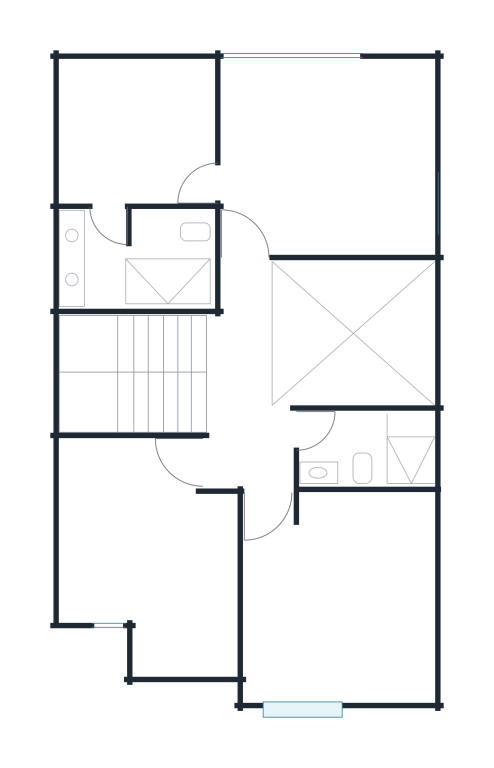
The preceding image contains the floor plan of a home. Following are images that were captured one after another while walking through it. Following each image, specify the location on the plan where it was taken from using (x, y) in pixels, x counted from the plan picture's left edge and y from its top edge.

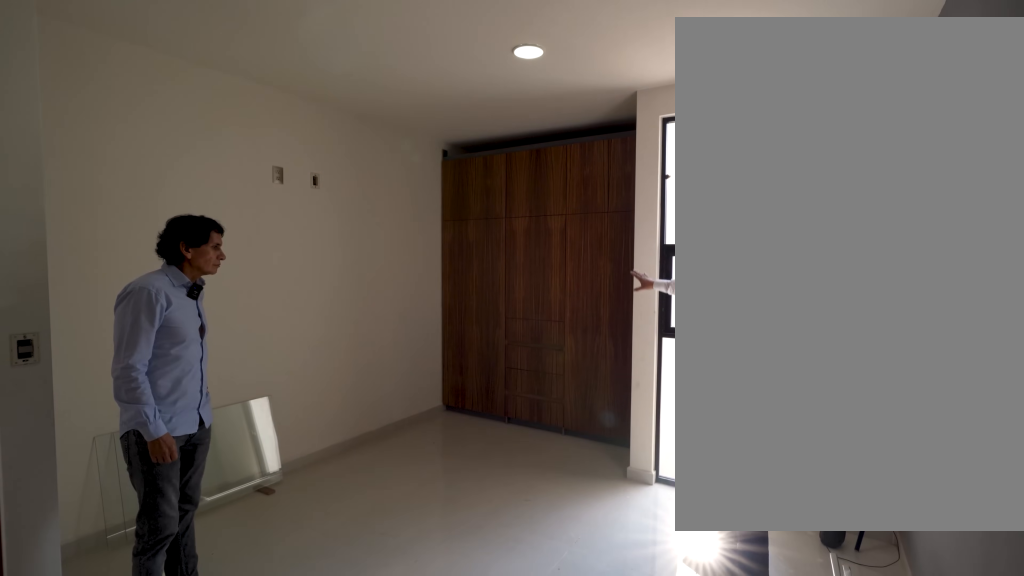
(90, 461)
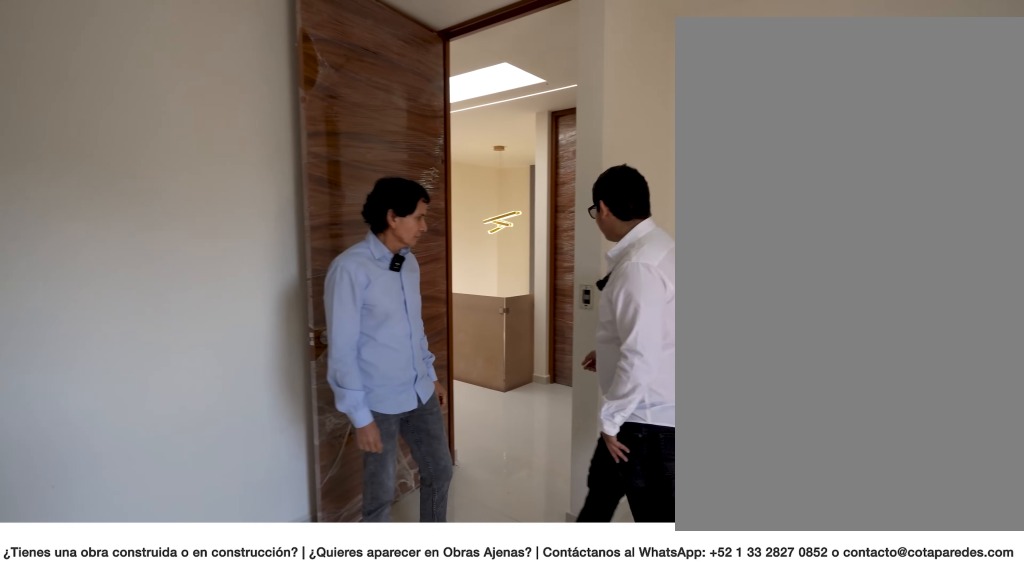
(180, 546)
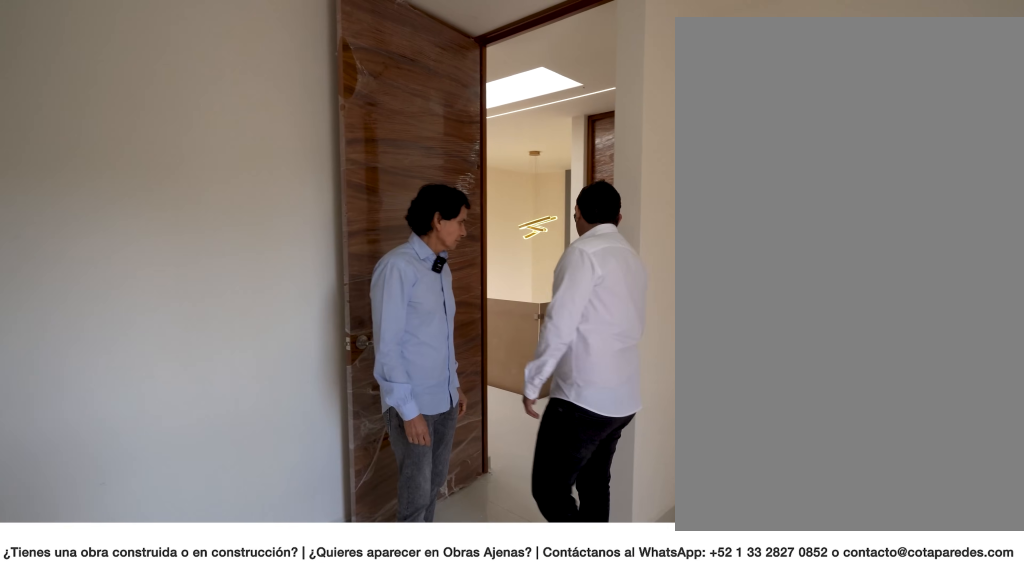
(176, 547)
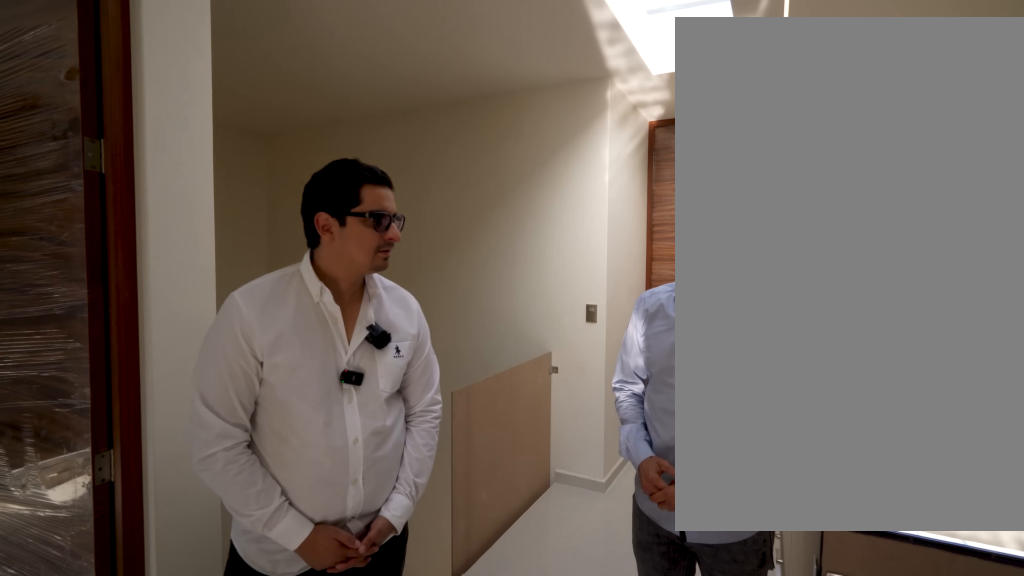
(267, 506)
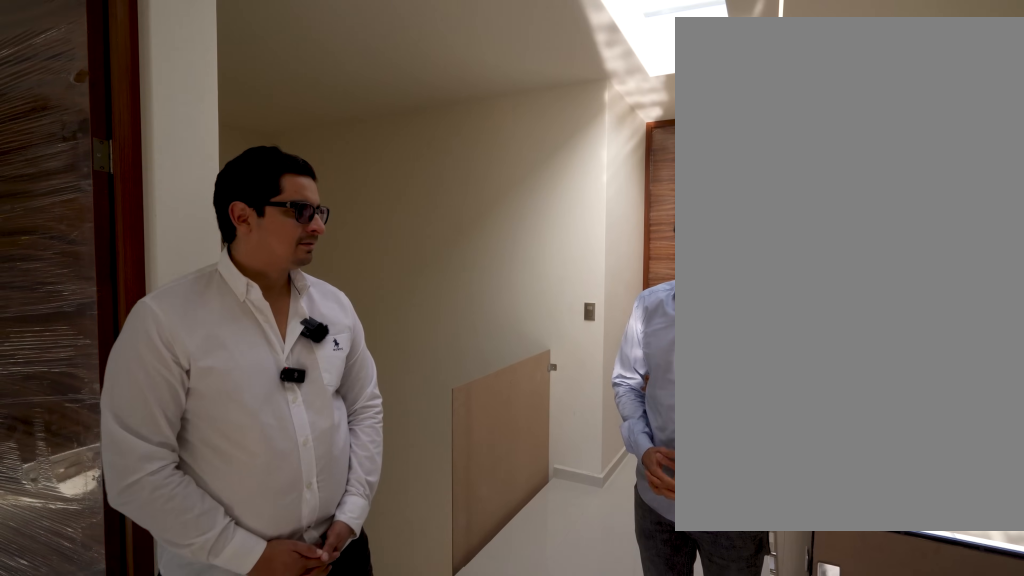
(268, 506)
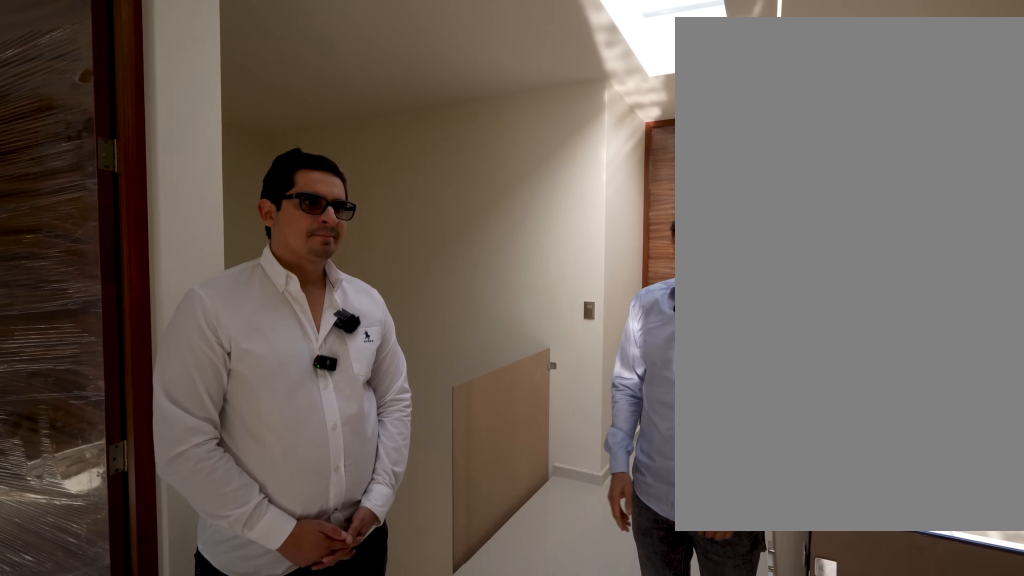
(267, 506)
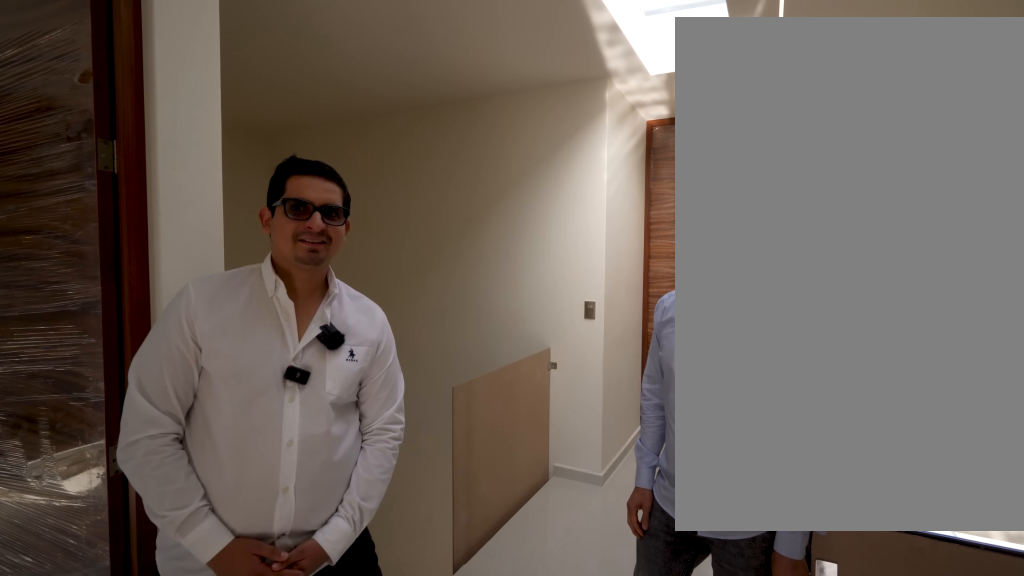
(268, 506)
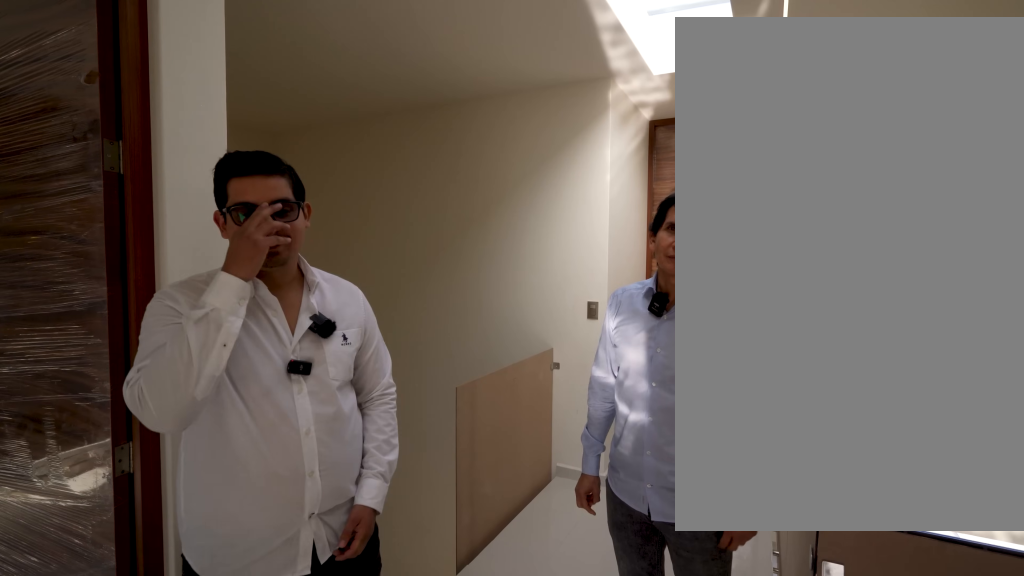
(268, 506)
